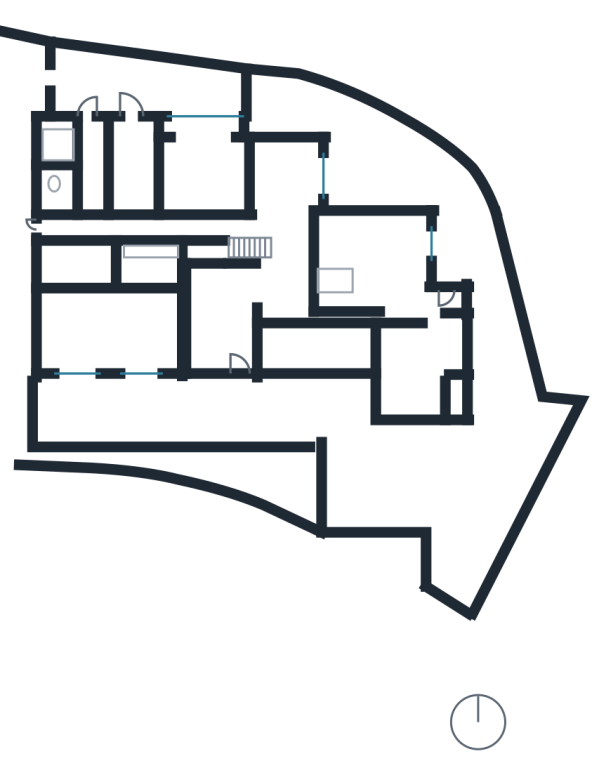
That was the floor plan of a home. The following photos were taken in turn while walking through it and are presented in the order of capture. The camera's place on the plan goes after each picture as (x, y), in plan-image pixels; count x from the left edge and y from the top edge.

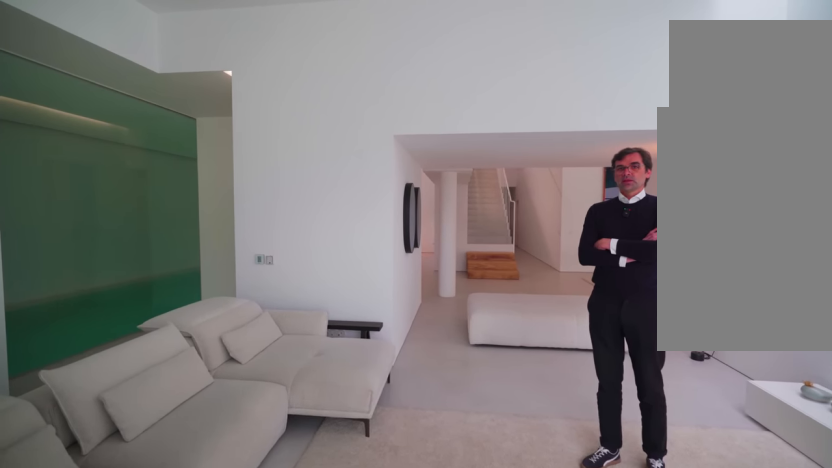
(407, 257)
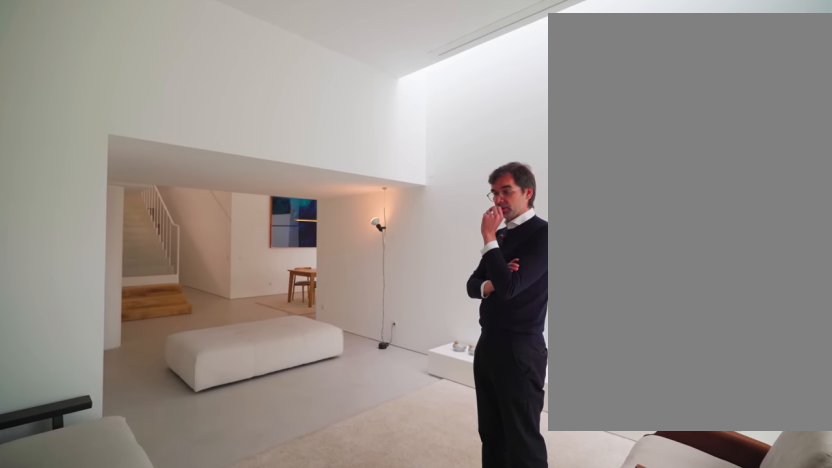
(406, 303)
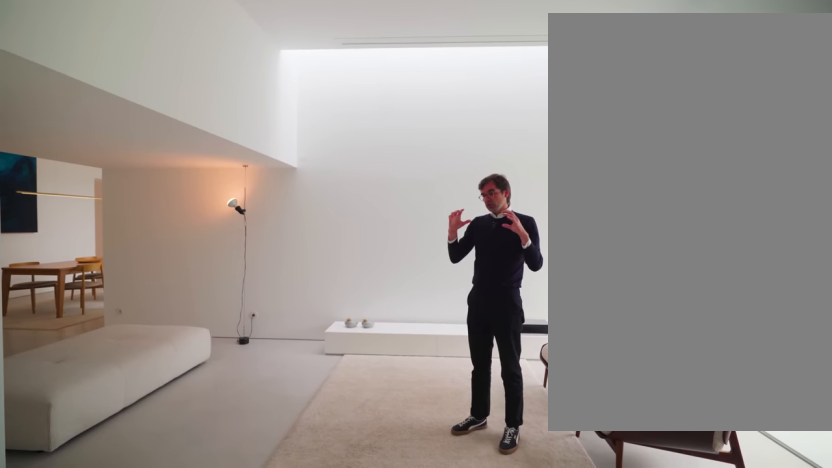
(410, 273)
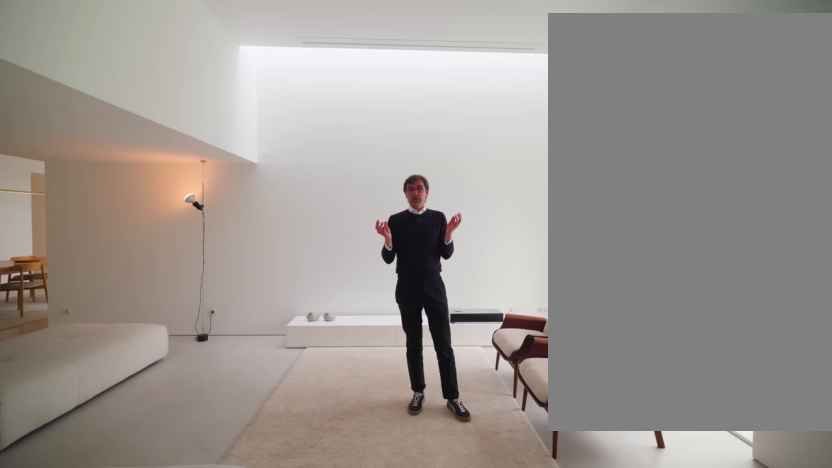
(395, 273)
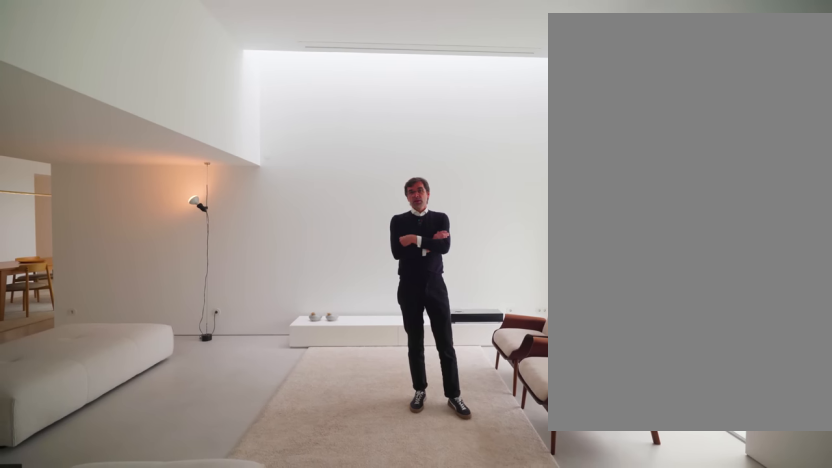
(395, 273)
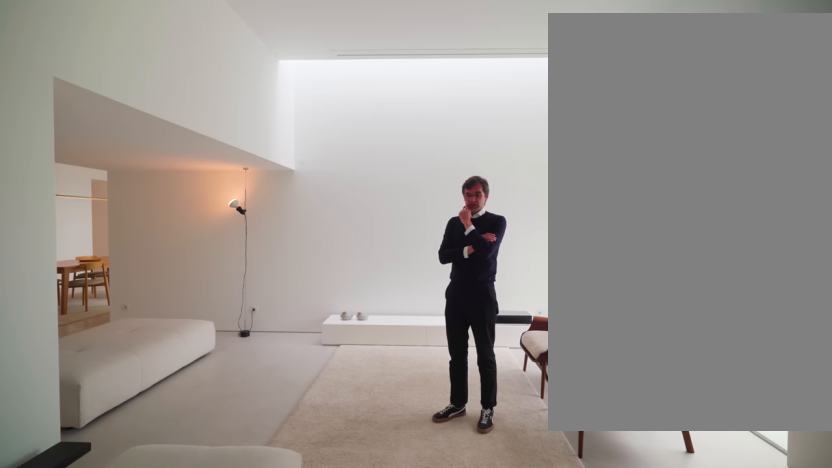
(396, 272)
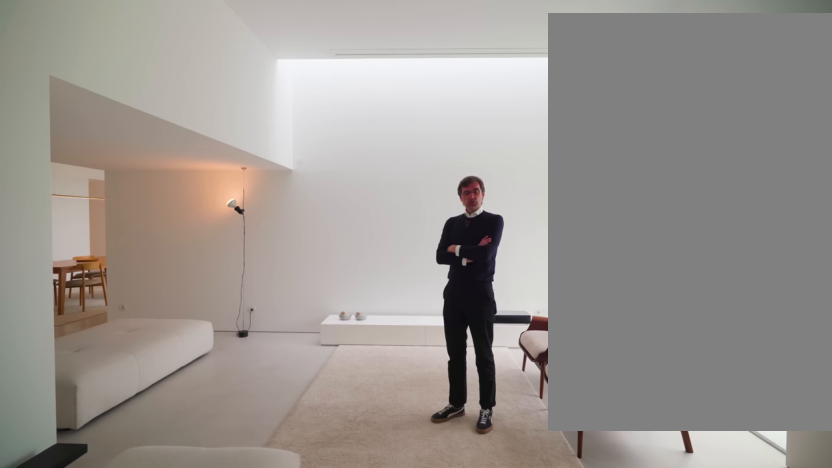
(396, 272)
